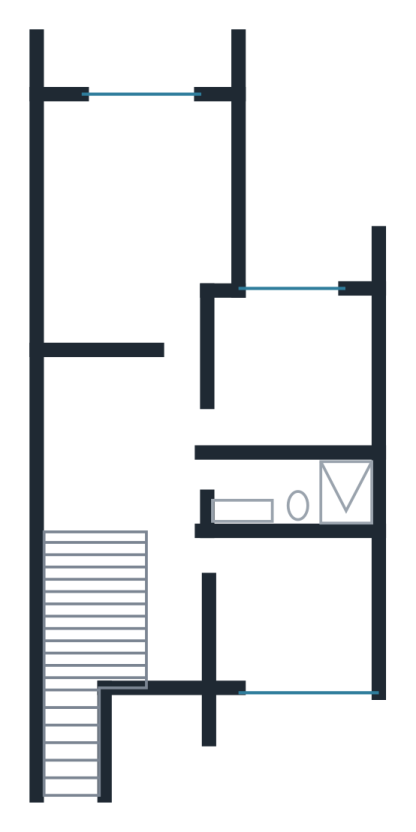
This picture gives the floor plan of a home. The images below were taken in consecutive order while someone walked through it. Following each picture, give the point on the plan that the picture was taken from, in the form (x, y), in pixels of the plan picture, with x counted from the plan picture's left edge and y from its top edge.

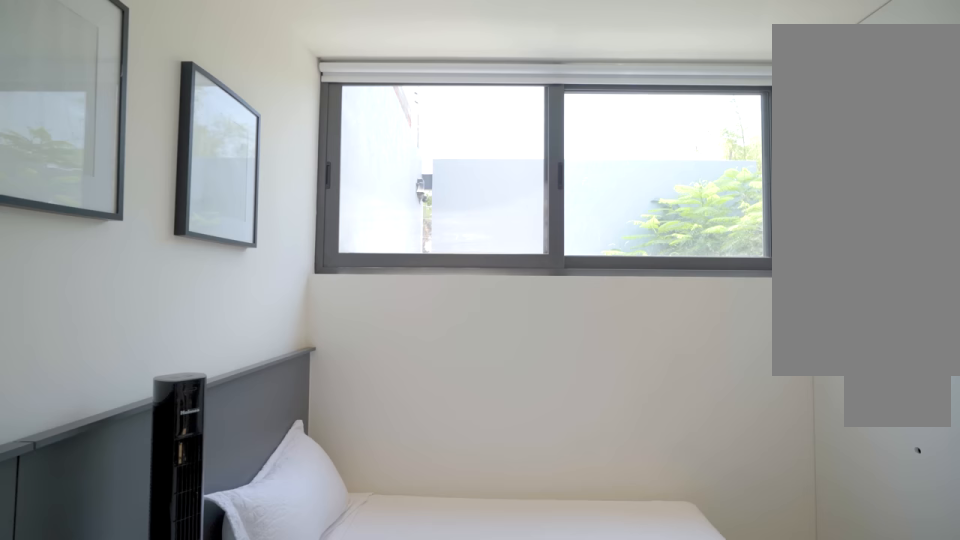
(250, 629)
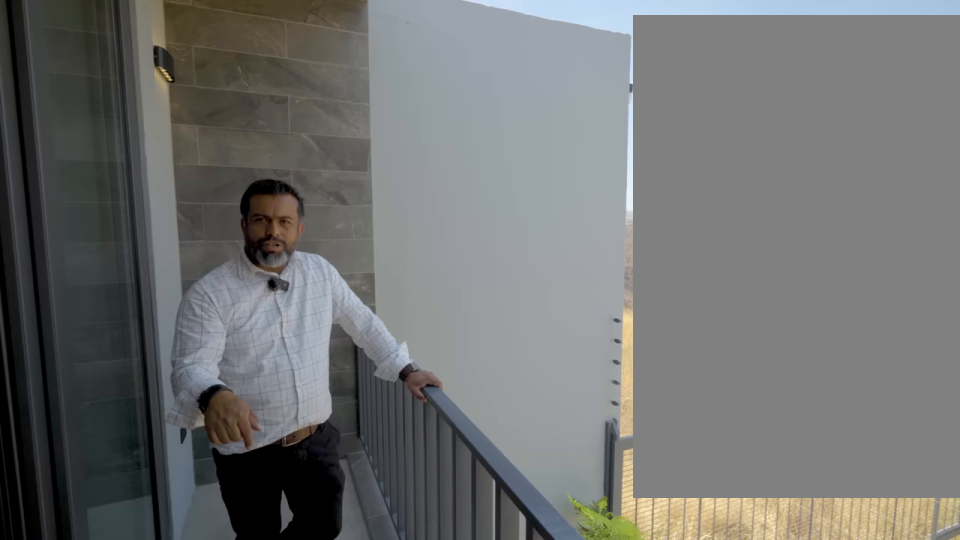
(157, 69)
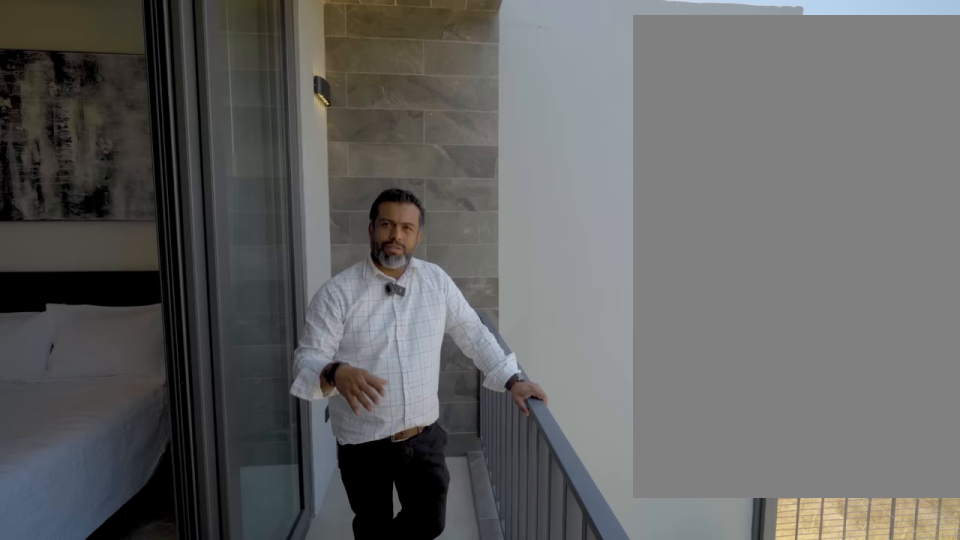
(157, 70)
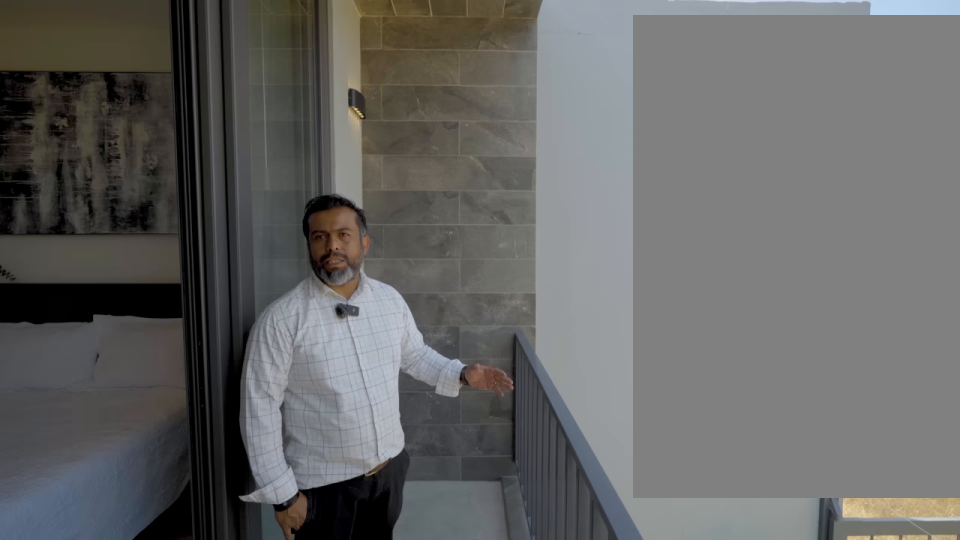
(156, 71)
